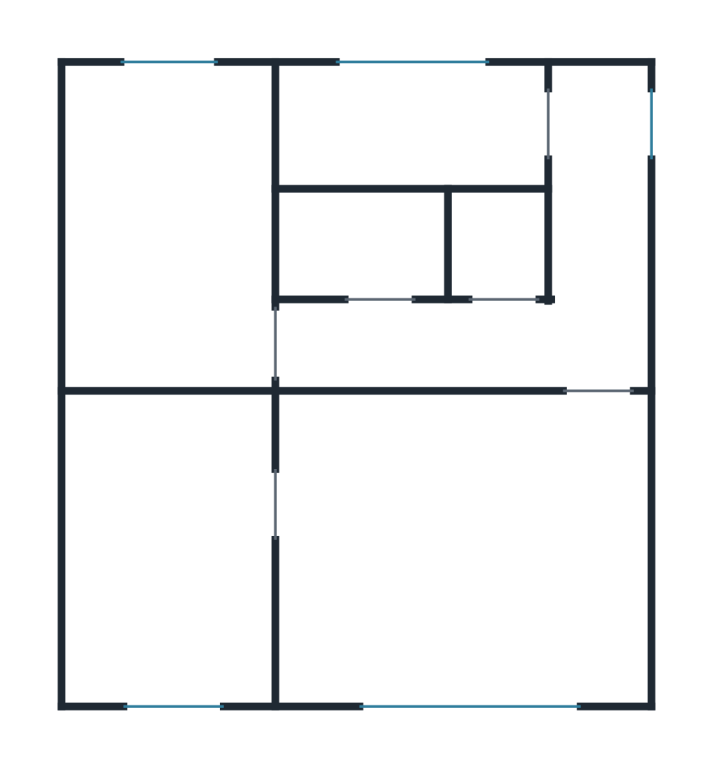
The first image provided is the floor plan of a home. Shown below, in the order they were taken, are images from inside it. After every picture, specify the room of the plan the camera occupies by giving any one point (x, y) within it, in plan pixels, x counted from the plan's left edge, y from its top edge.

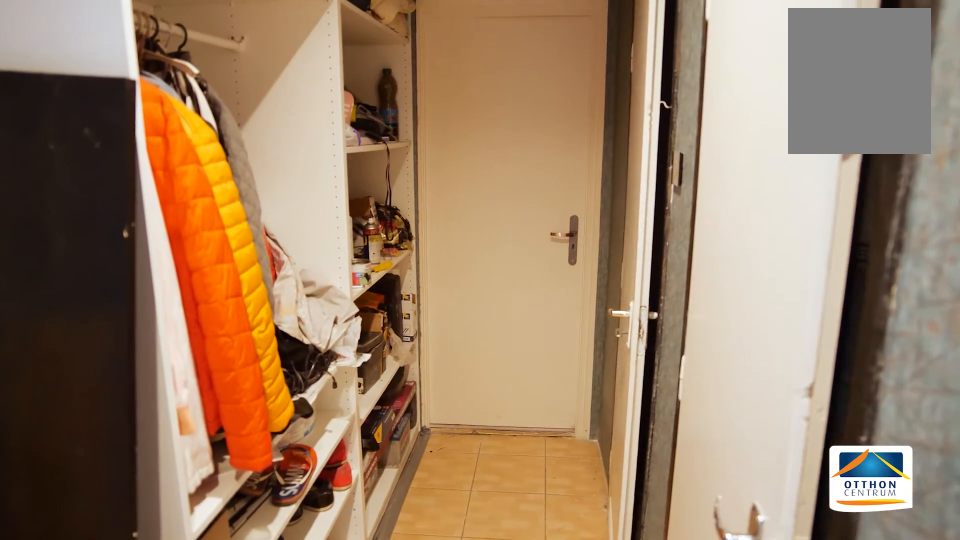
(329, 350)
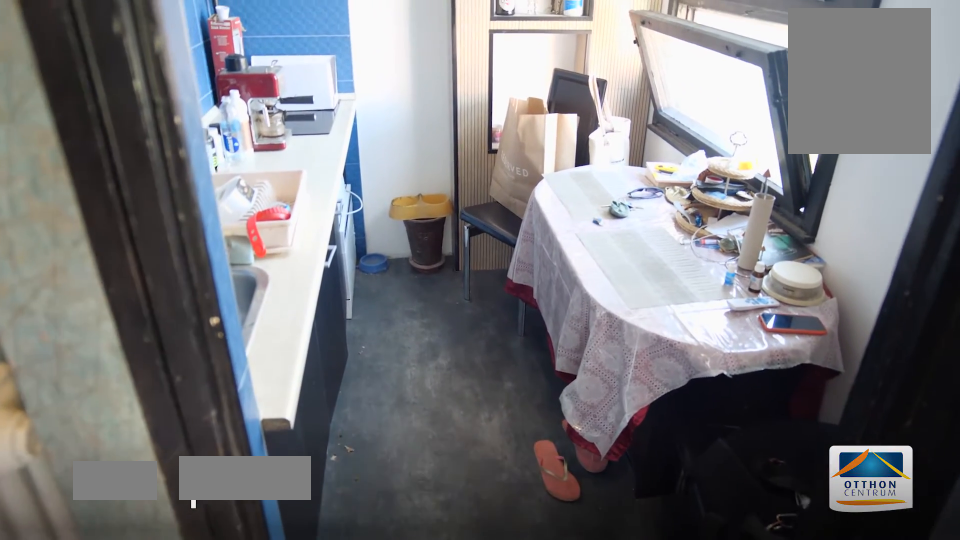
(417, 132)
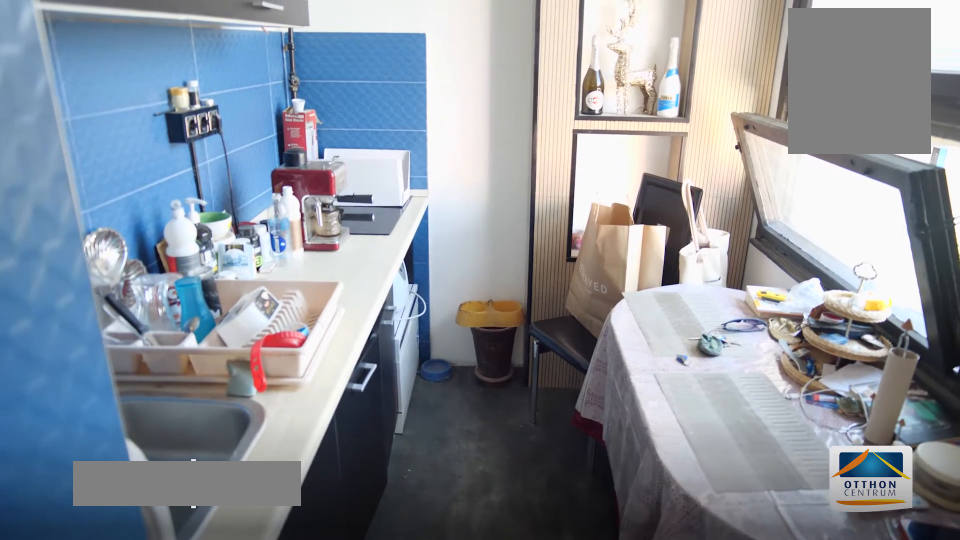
(417, 132)
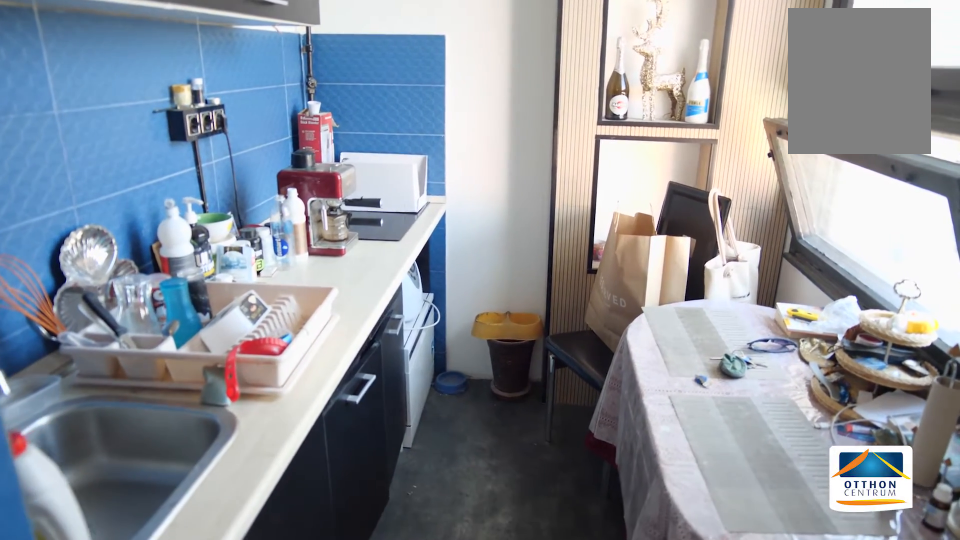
(417, 132)
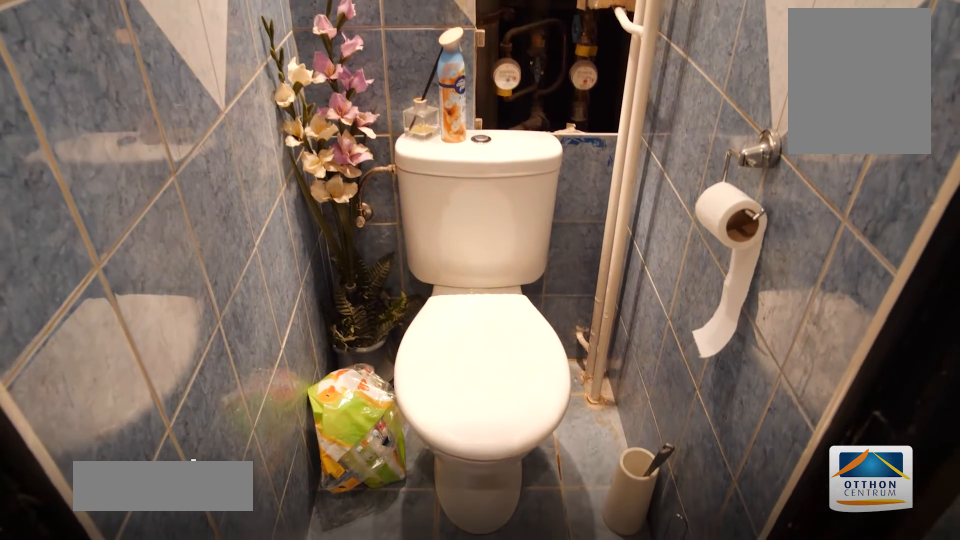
(496, 245)
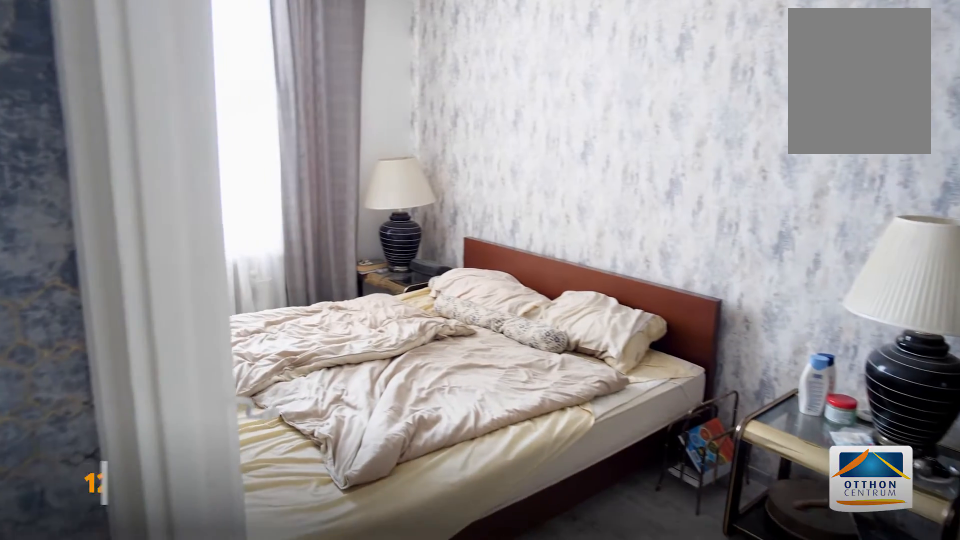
(168, 554)
